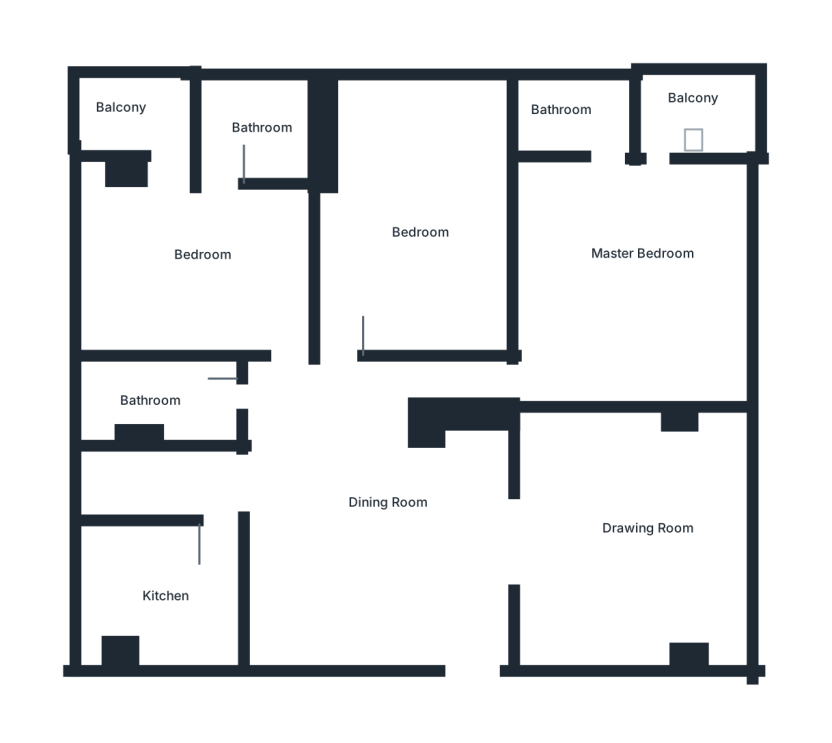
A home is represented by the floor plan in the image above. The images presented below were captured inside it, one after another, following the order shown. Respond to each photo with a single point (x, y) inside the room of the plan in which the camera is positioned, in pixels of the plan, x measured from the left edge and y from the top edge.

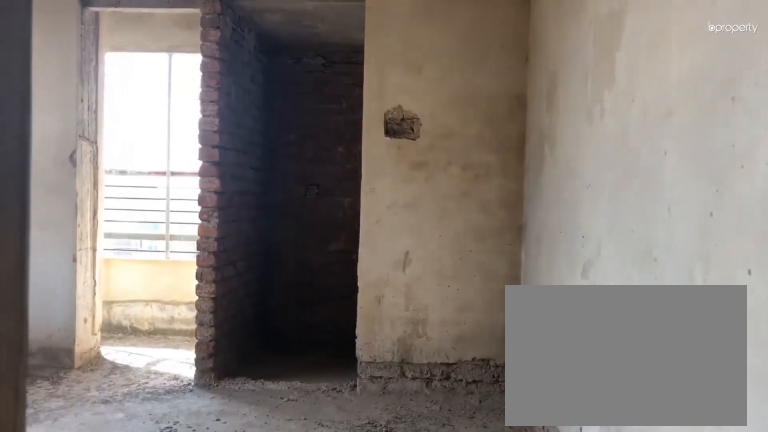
(269, 317)
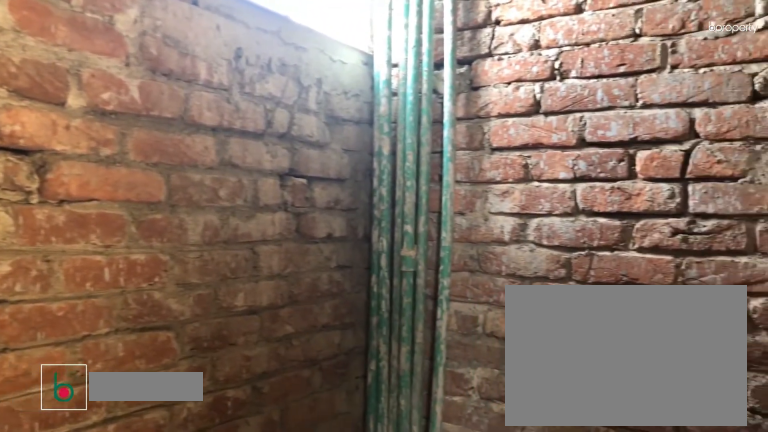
(266, 132)
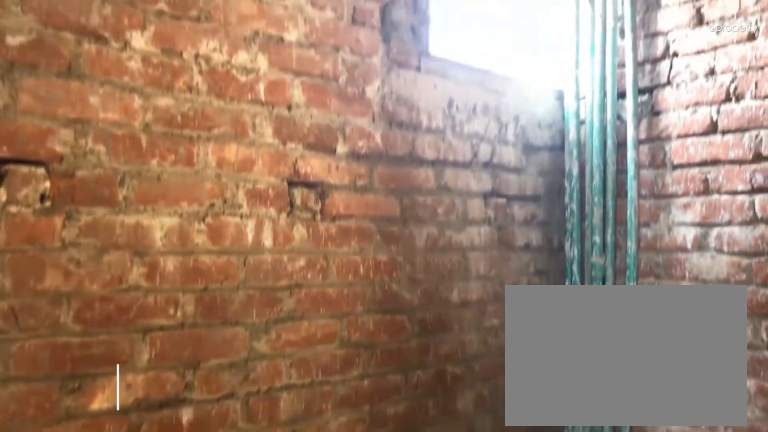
(265, 133)
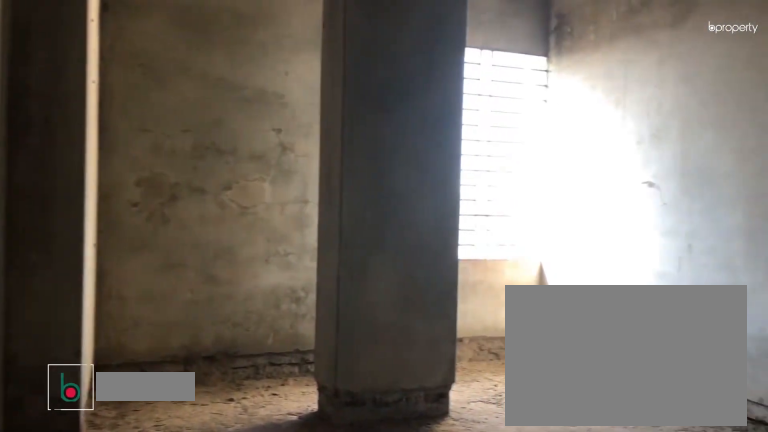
(433, 218)
